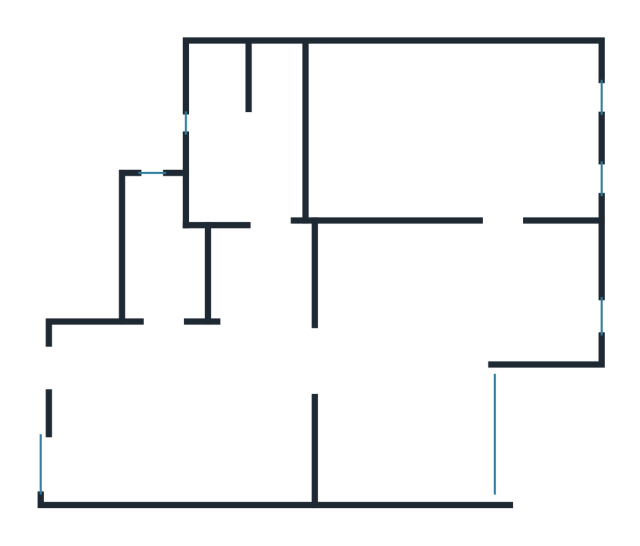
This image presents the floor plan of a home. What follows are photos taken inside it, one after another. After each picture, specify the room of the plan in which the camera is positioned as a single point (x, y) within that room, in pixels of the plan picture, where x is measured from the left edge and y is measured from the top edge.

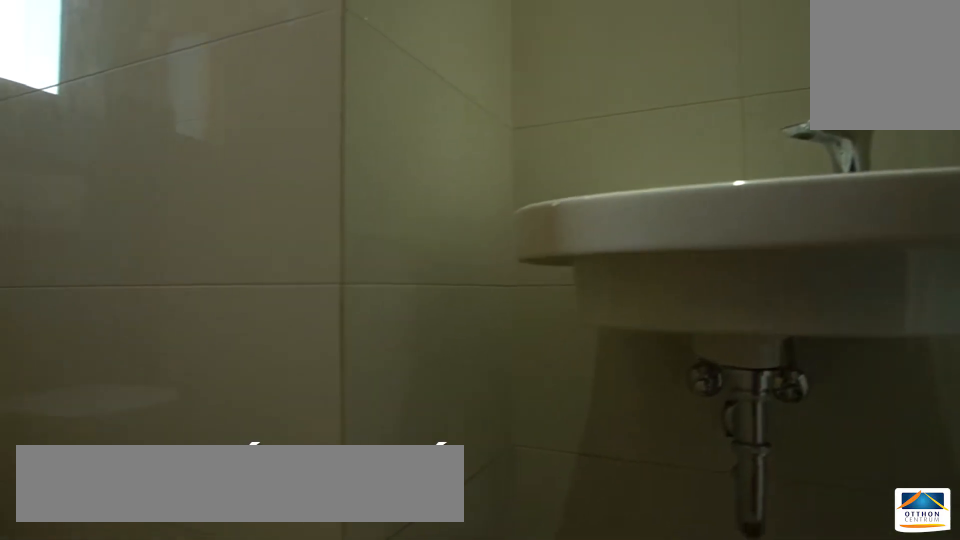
(164, 262)
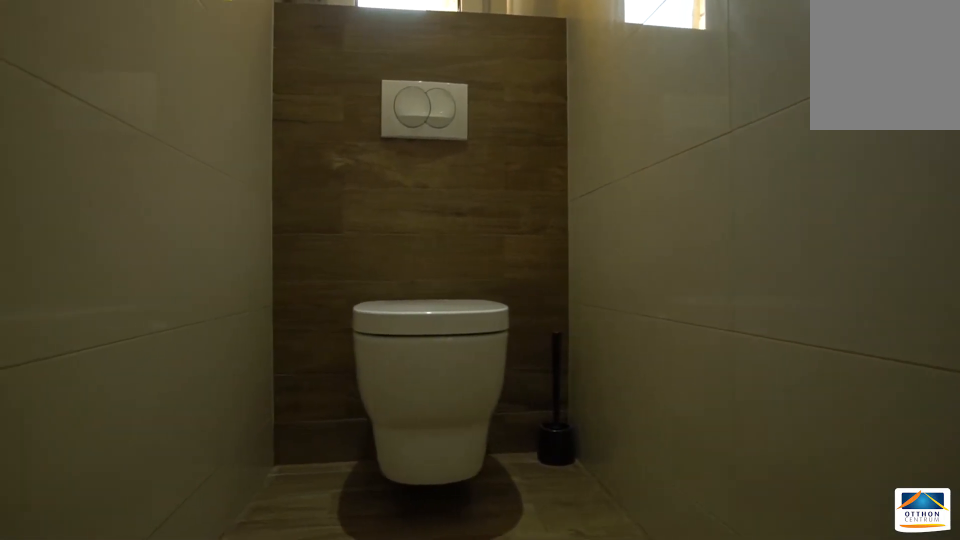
(165, 262)
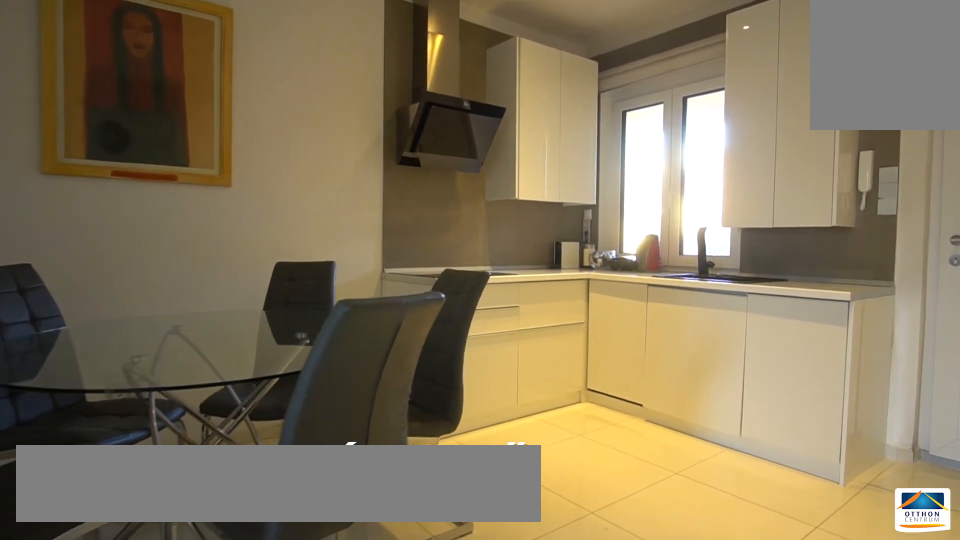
(187, 420)
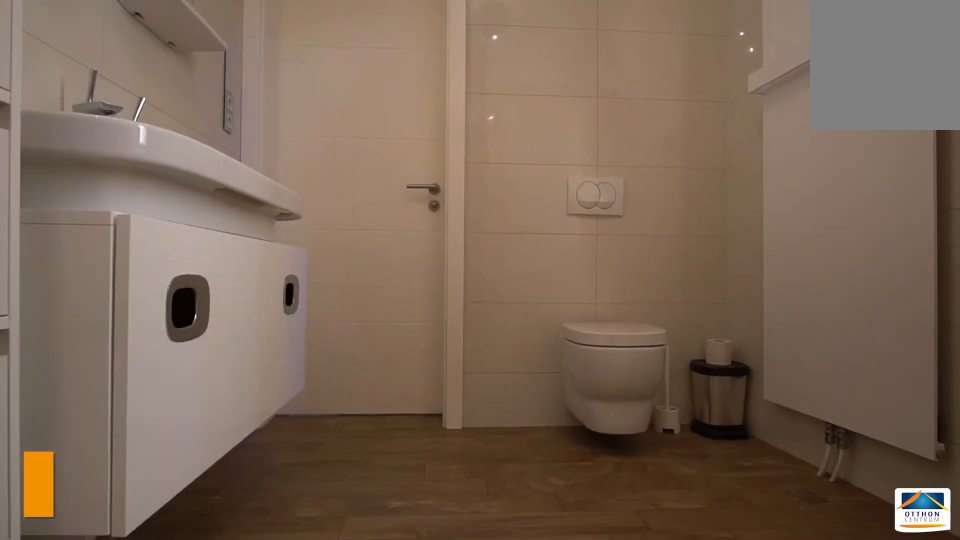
(247, 165)
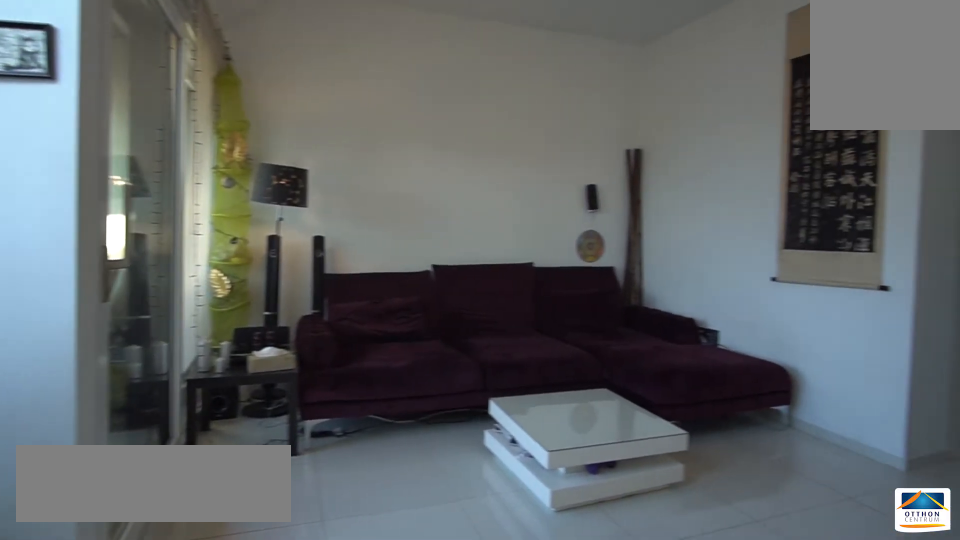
(447, 352)
